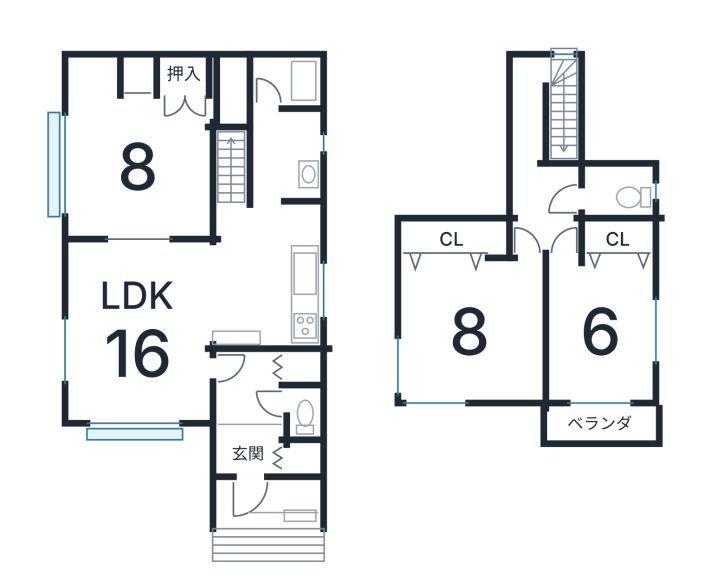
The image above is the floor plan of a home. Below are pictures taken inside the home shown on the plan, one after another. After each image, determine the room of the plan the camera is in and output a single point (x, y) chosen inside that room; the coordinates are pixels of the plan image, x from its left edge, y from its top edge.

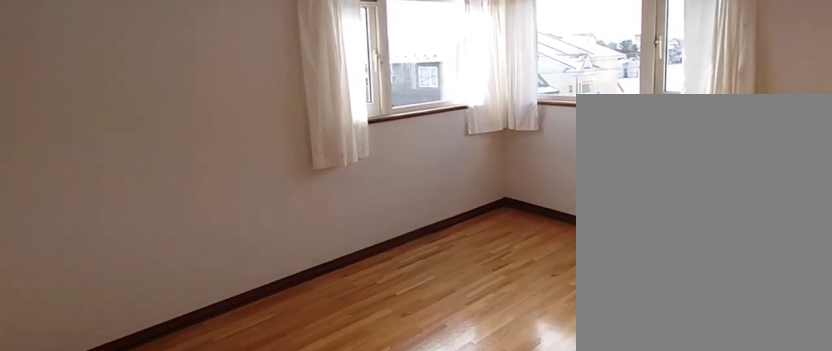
(467, 321)
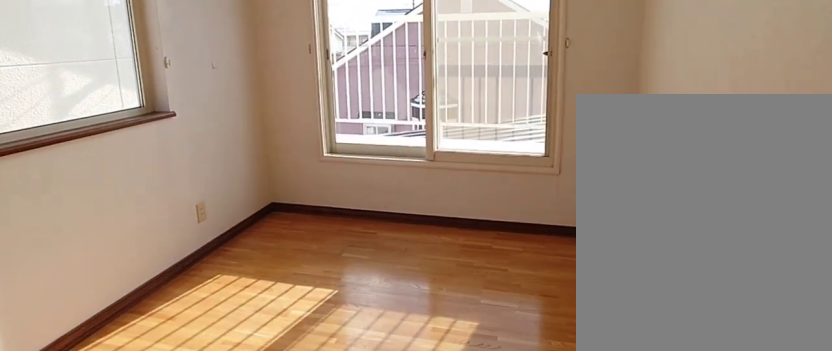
(606, 321)
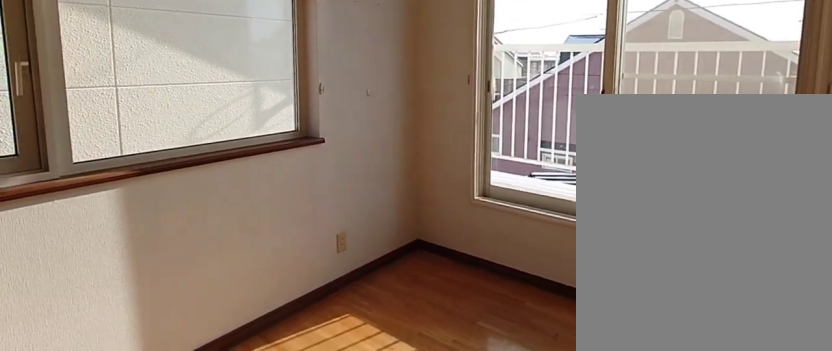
(606, 321)
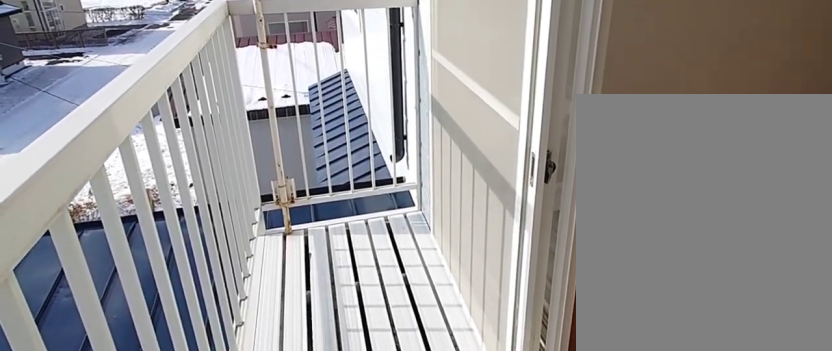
(609, 425)
